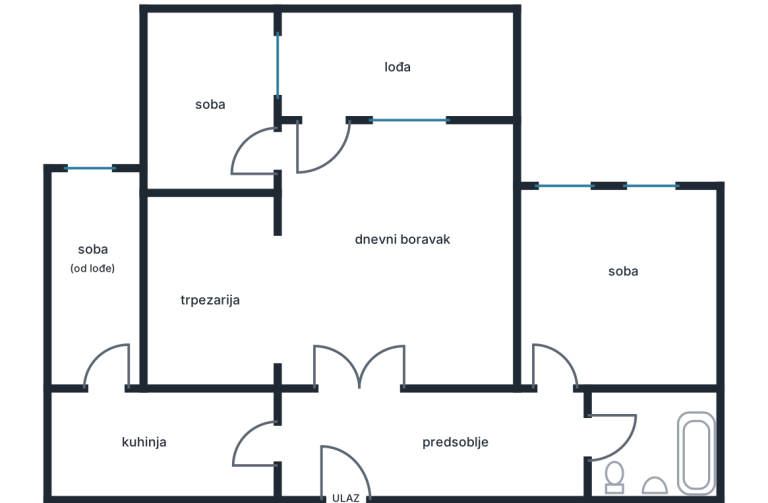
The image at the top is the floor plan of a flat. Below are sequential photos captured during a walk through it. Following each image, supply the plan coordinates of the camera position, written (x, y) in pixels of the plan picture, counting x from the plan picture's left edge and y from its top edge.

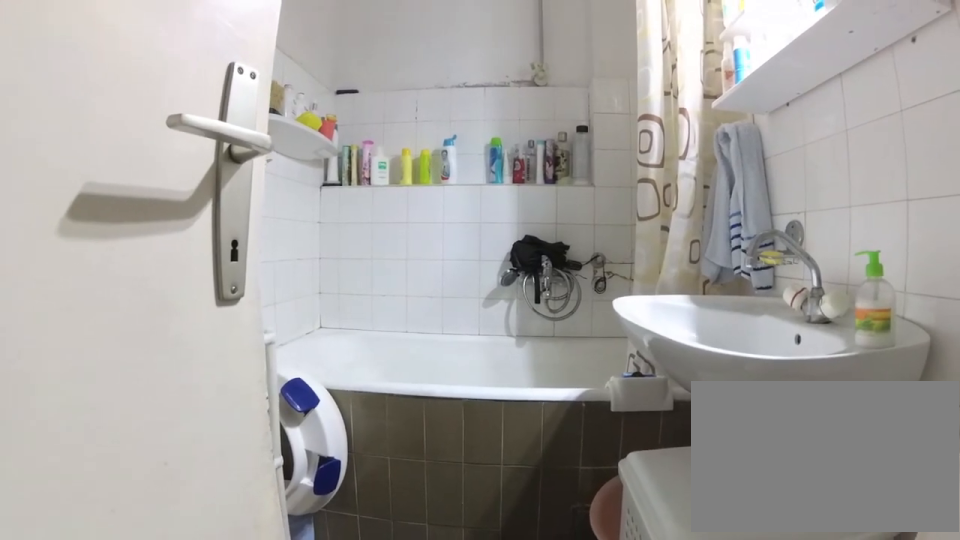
(592, 439)
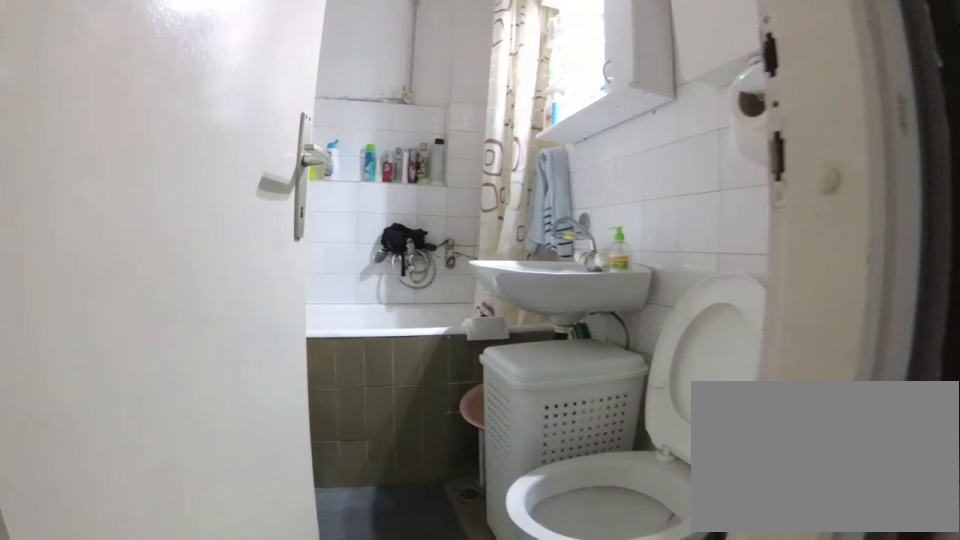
(558, 432)
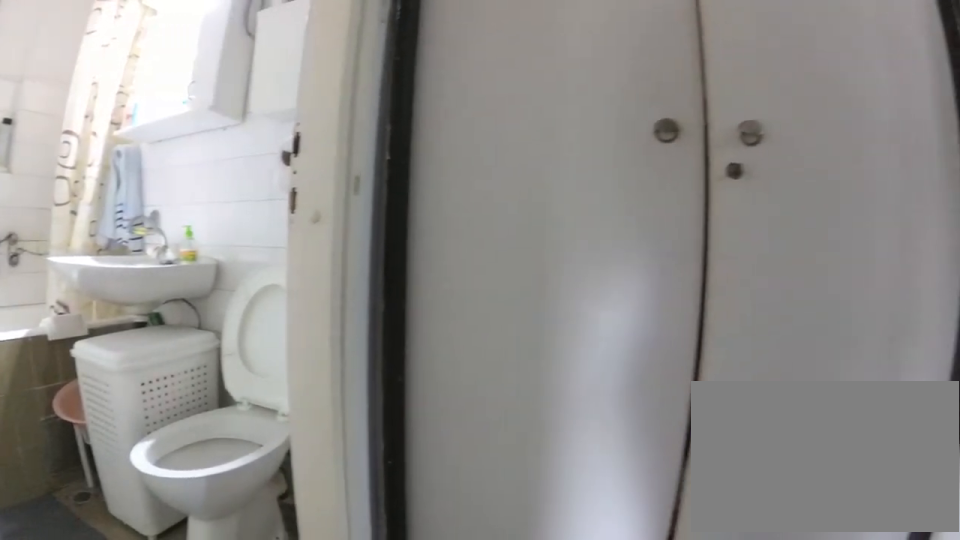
(567, 418)
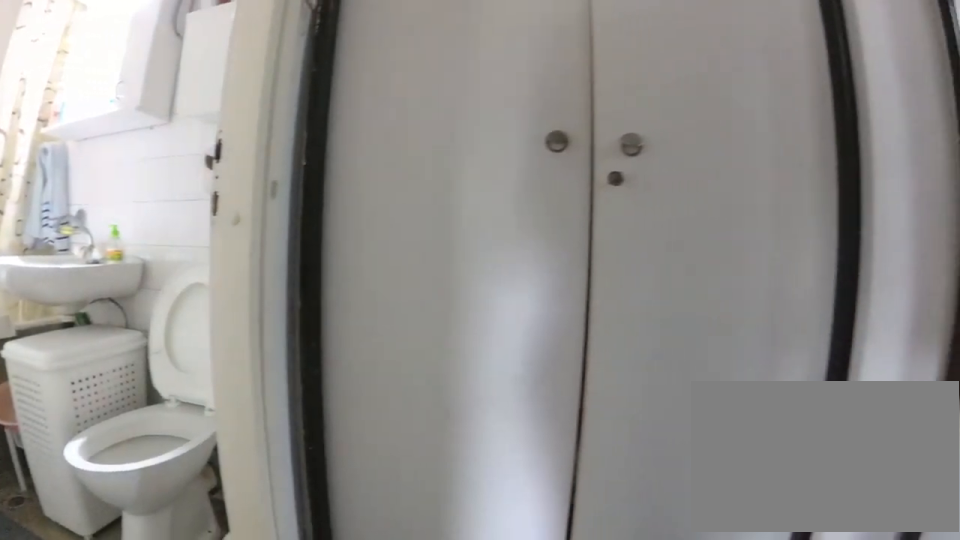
(571, 418)
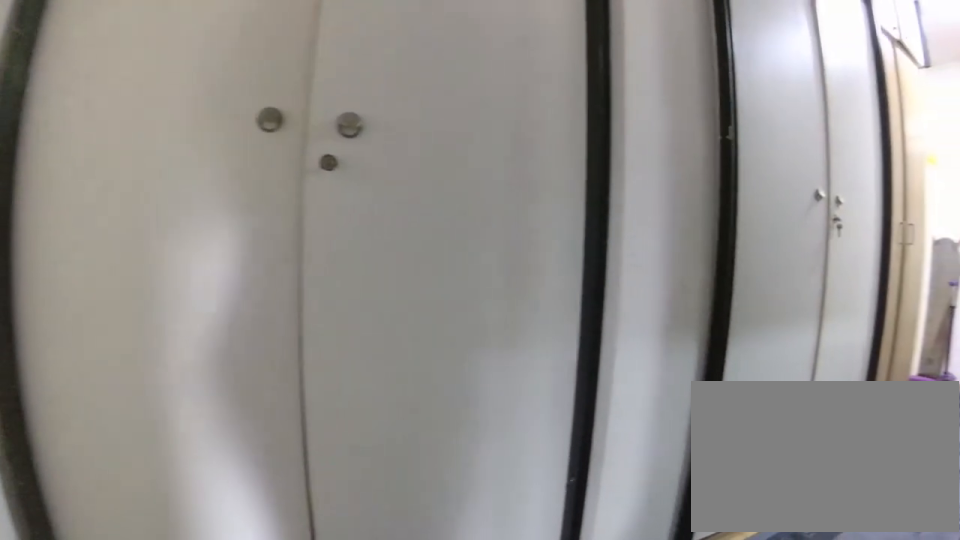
(583, 419)
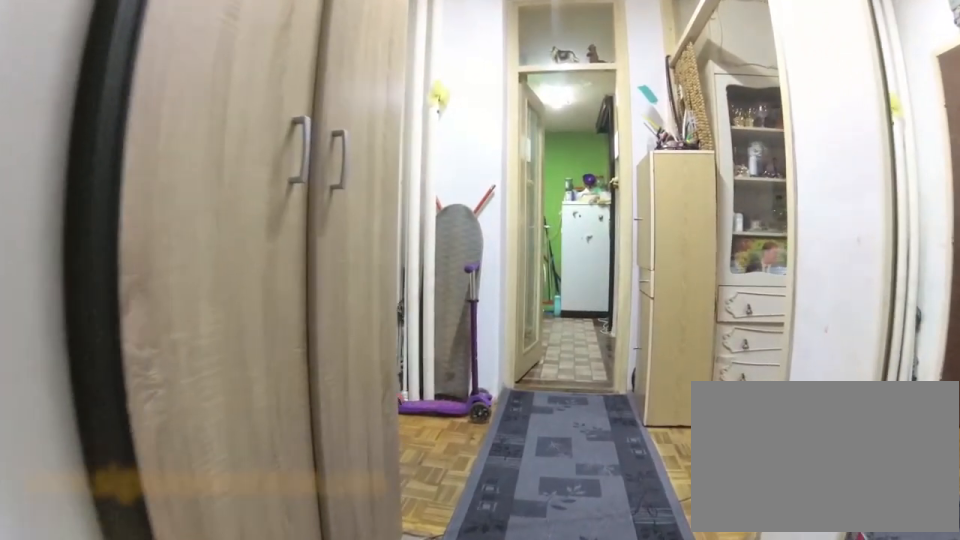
(502, 441)
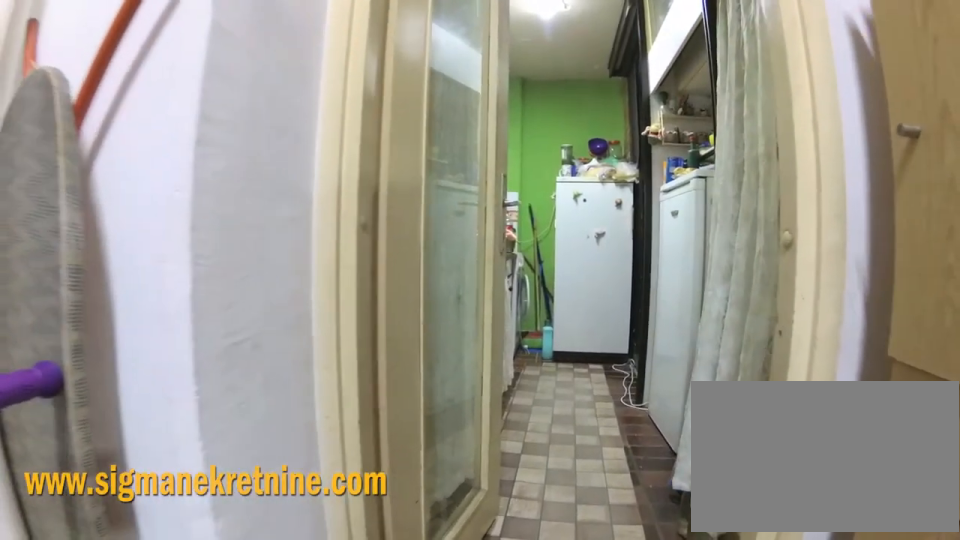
(359, 441)
